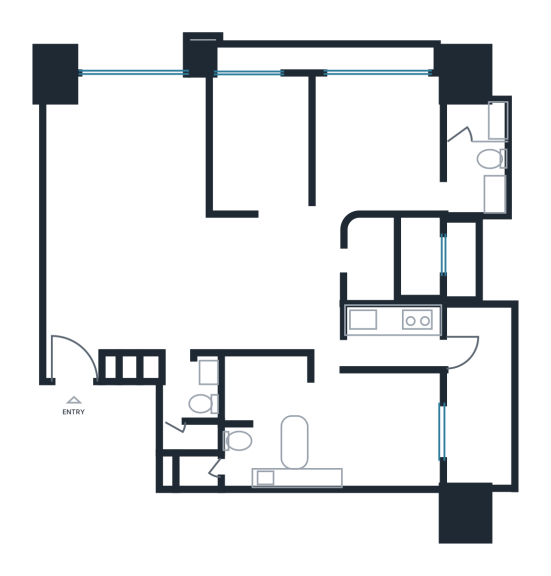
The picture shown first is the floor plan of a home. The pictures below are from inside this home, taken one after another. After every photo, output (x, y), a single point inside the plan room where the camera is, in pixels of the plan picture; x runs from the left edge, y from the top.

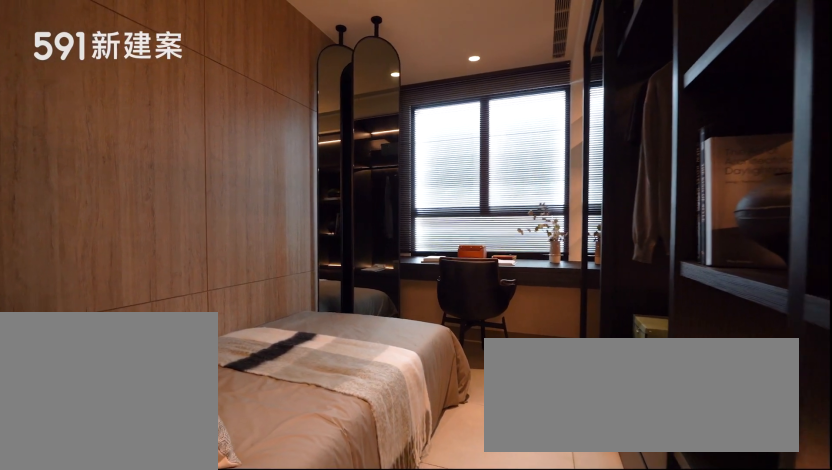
(256, 141)
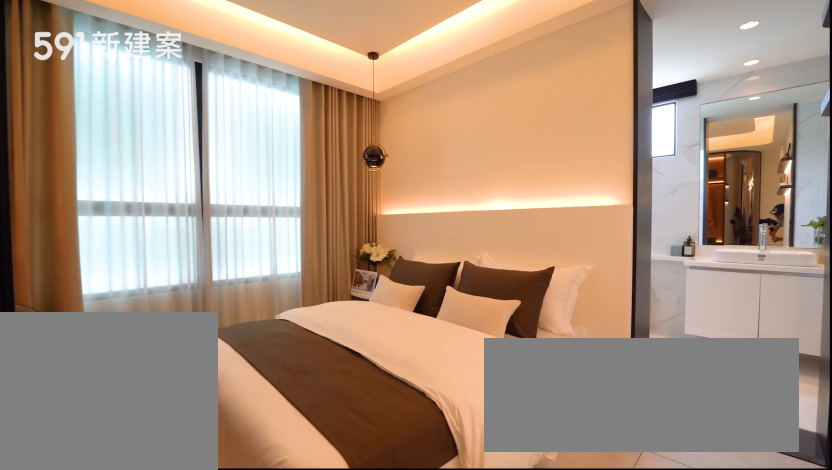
(377, 141)
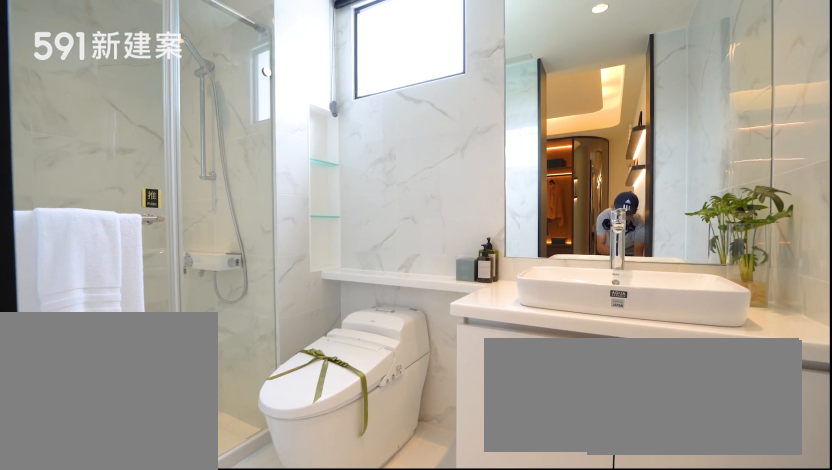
(476, 154)
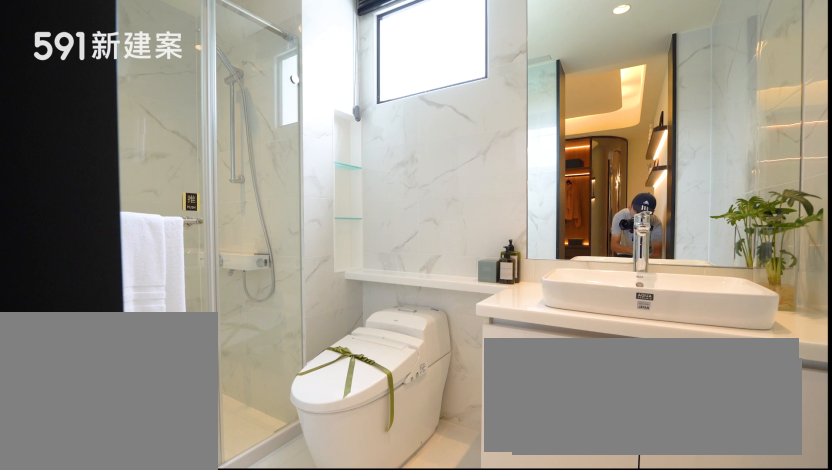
(476, 154)
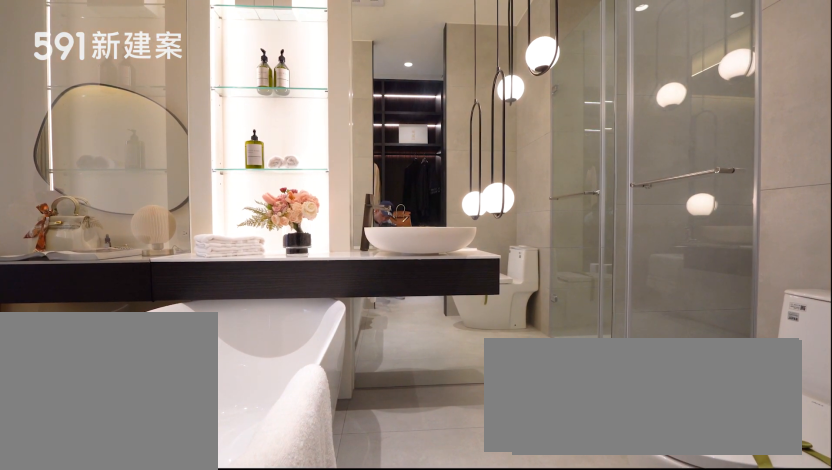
(268, 454)
